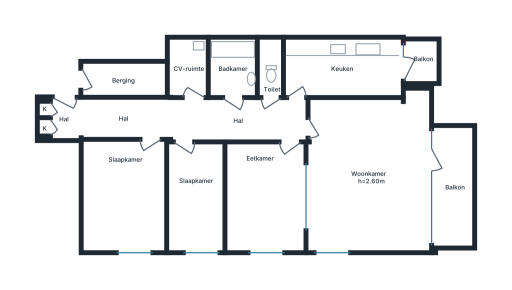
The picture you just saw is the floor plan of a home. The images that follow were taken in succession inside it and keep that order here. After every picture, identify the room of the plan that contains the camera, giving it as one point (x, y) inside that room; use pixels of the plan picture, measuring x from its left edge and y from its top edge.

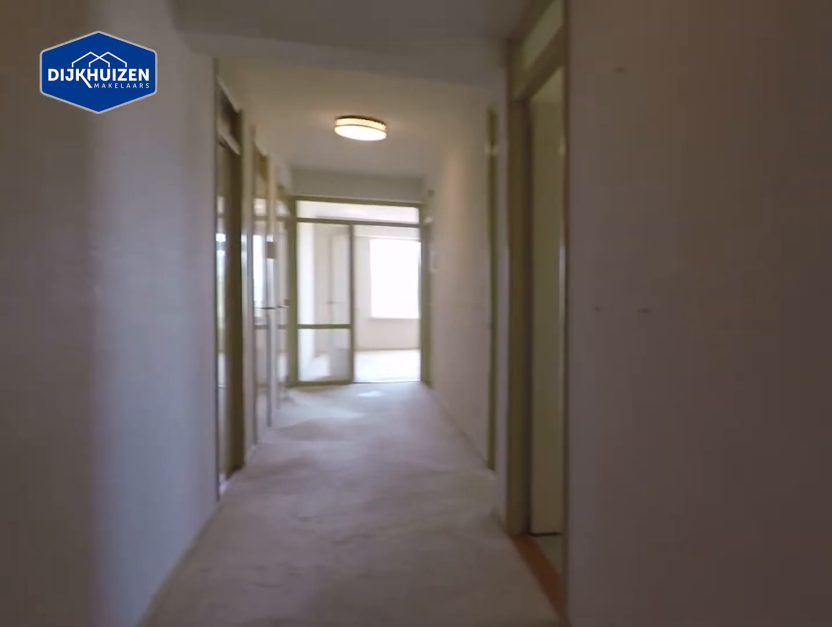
(185, 119)
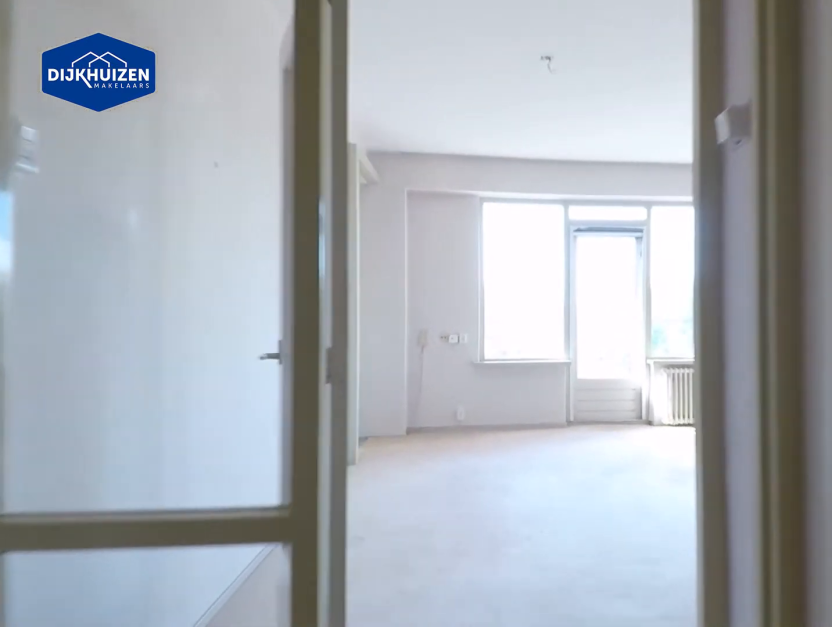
(185, 119)
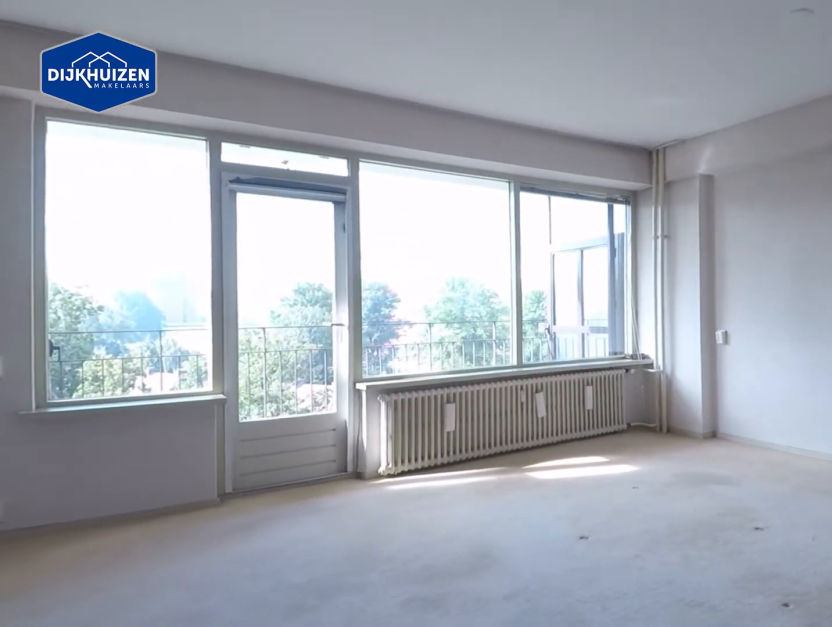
(369, 174)
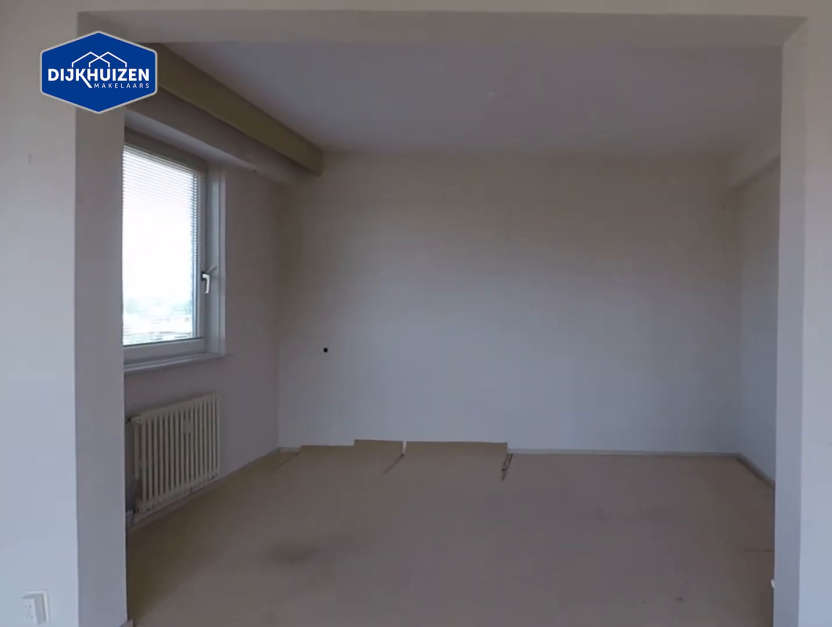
(369, 174)
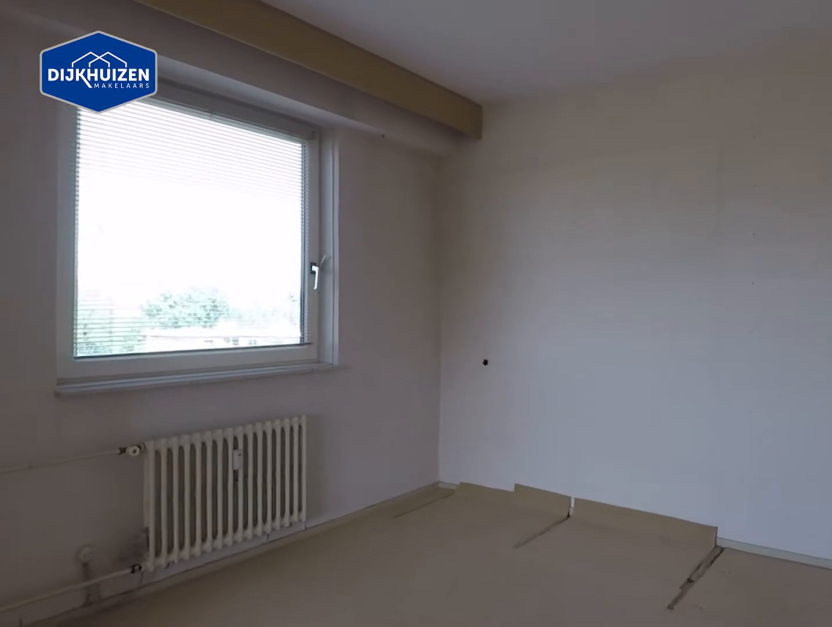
(265, 196)
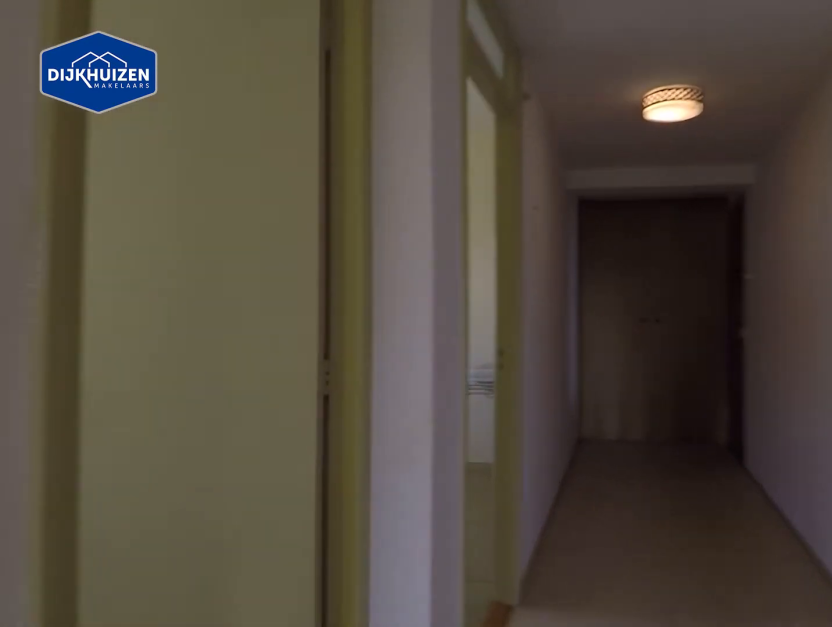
(185, 119)
